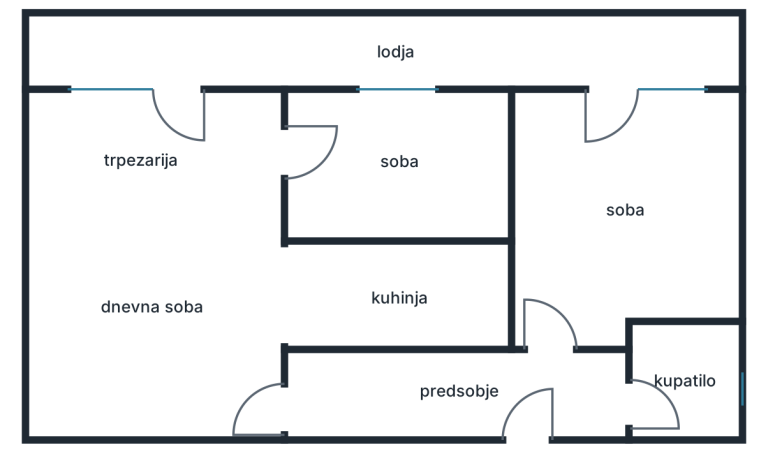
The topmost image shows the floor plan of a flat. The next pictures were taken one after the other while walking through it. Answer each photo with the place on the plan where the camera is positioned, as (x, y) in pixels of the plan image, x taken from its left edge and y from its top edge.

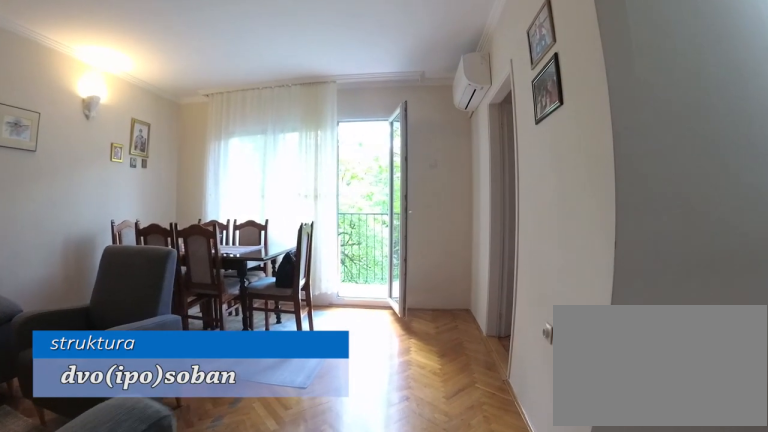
(257, 353)
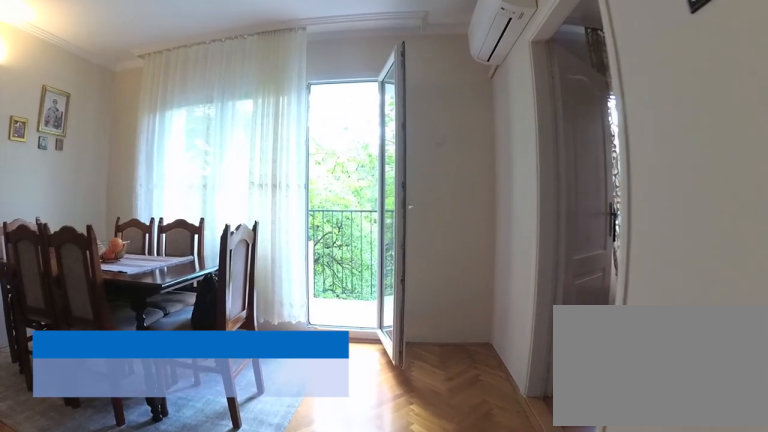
(257, 281)
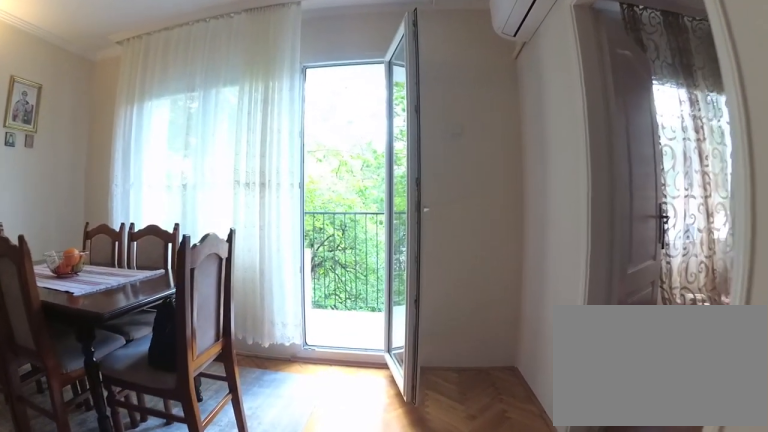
(257, 245)
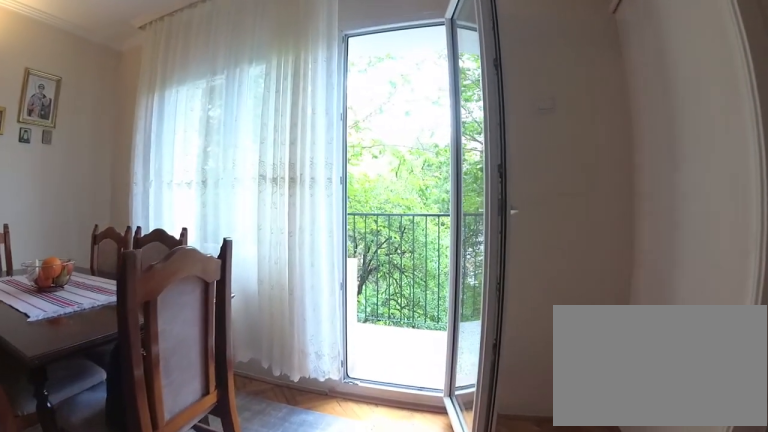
(257, 210)
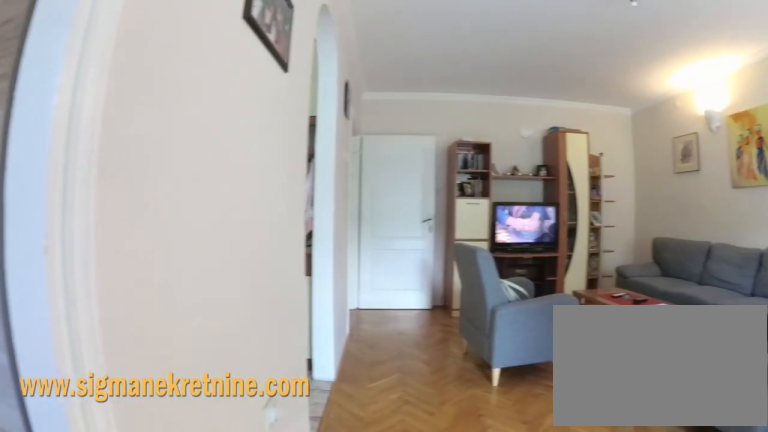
(245, 151)
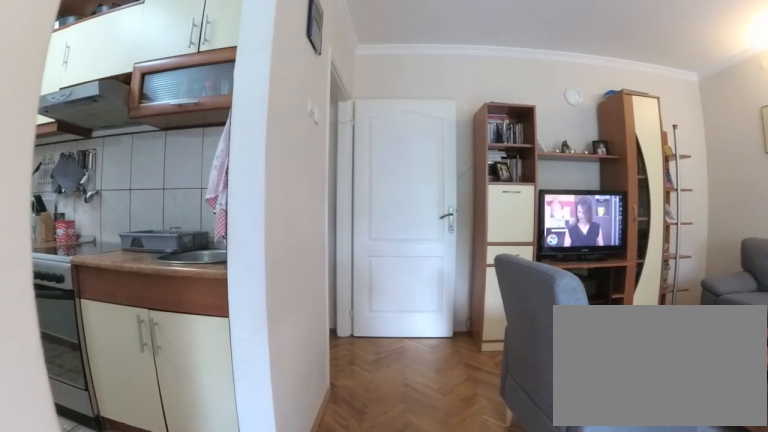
(254, 219)
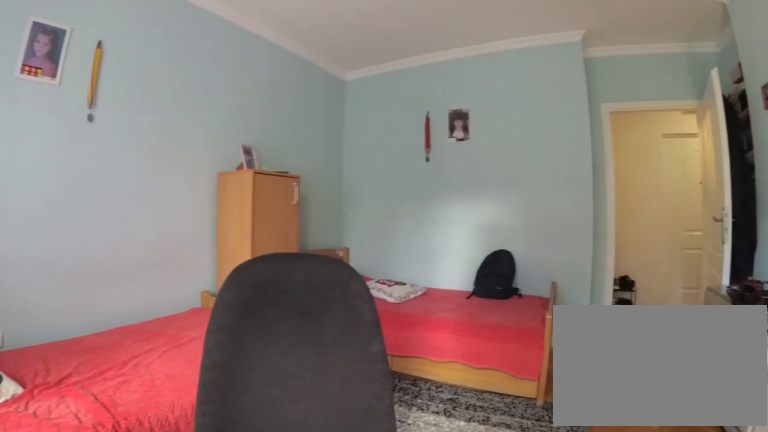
(554, 143)
